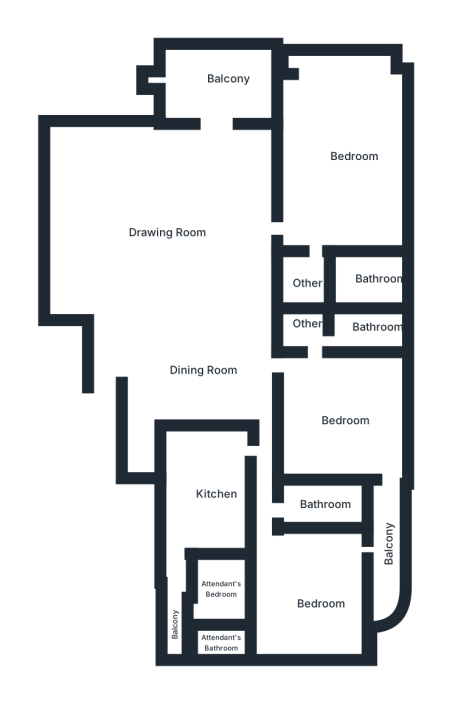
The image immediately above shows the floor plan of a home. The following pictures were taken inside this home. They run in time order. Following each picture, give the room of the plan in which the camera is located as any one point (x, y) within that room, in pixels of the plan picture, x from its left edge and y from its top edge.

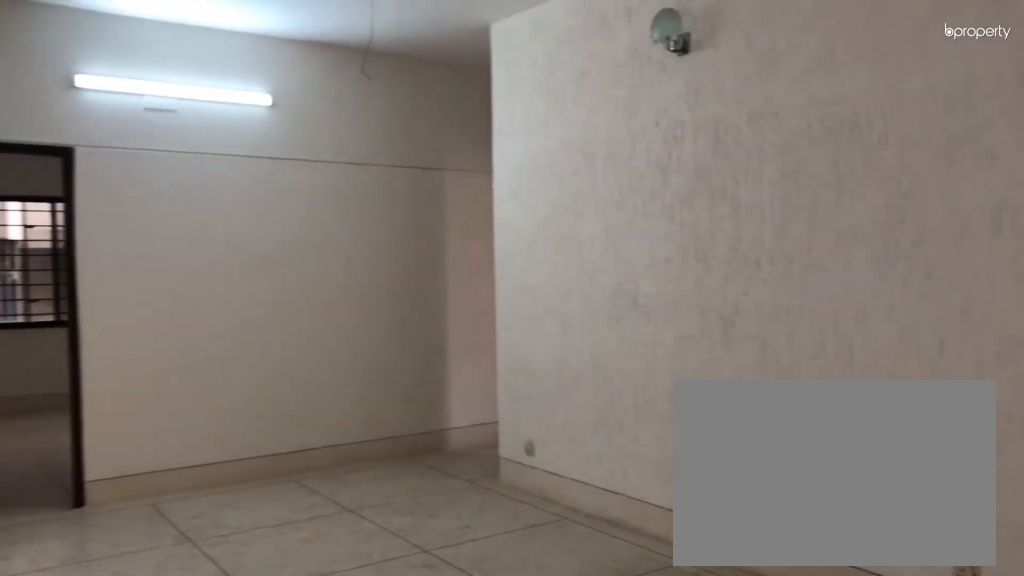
(192, 383)
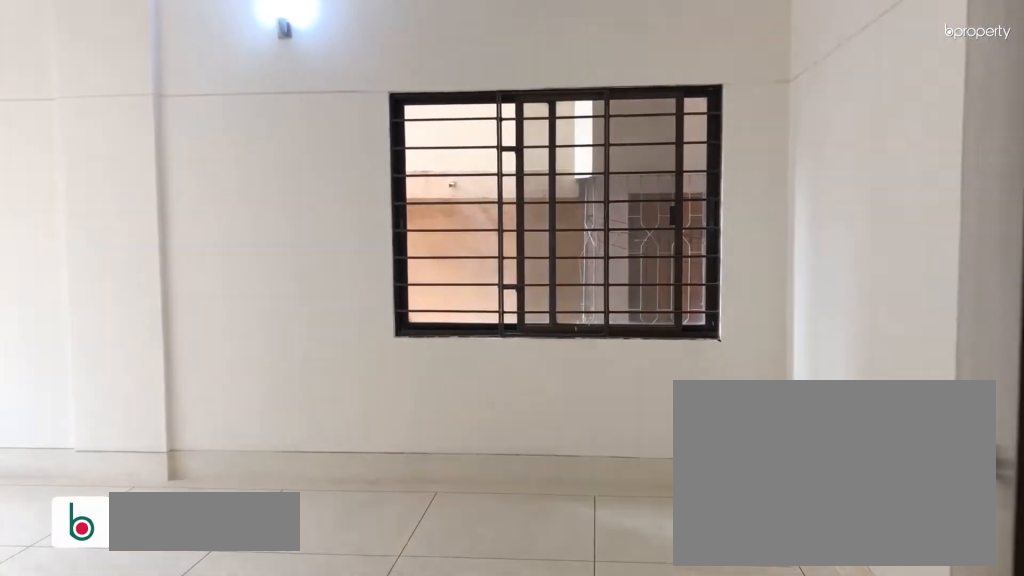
(339, 142)
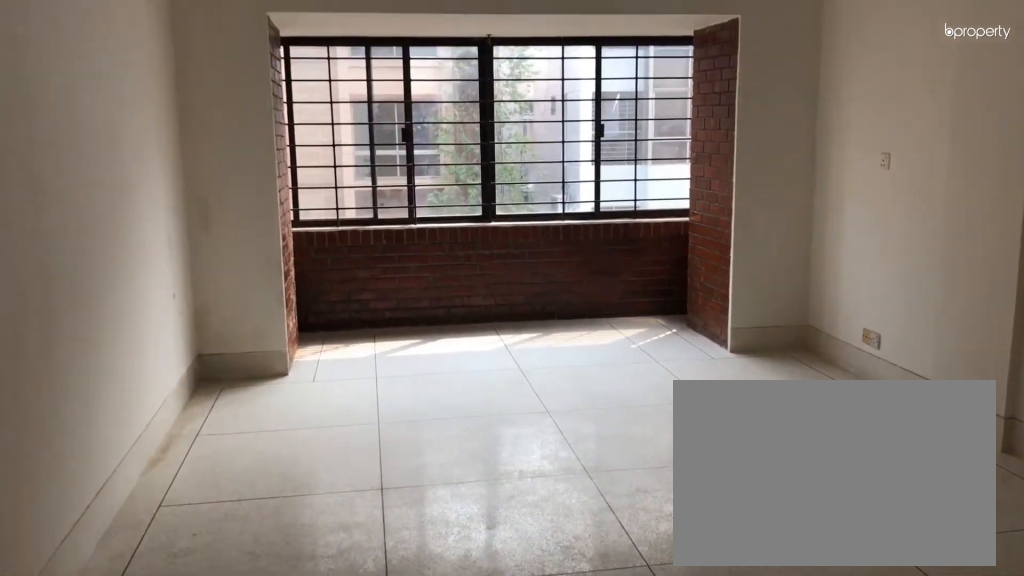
(339, 142)
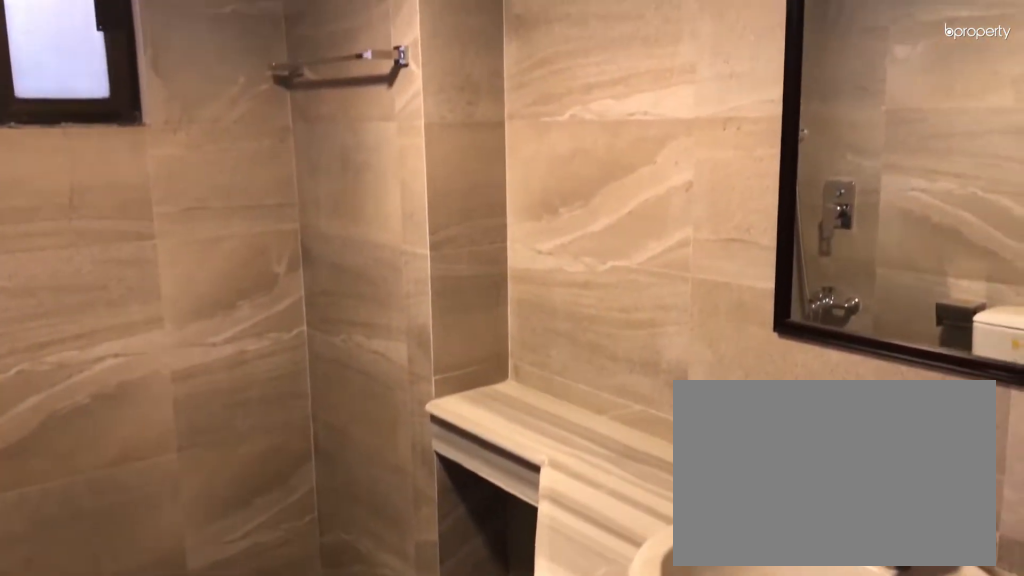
(344, 279)
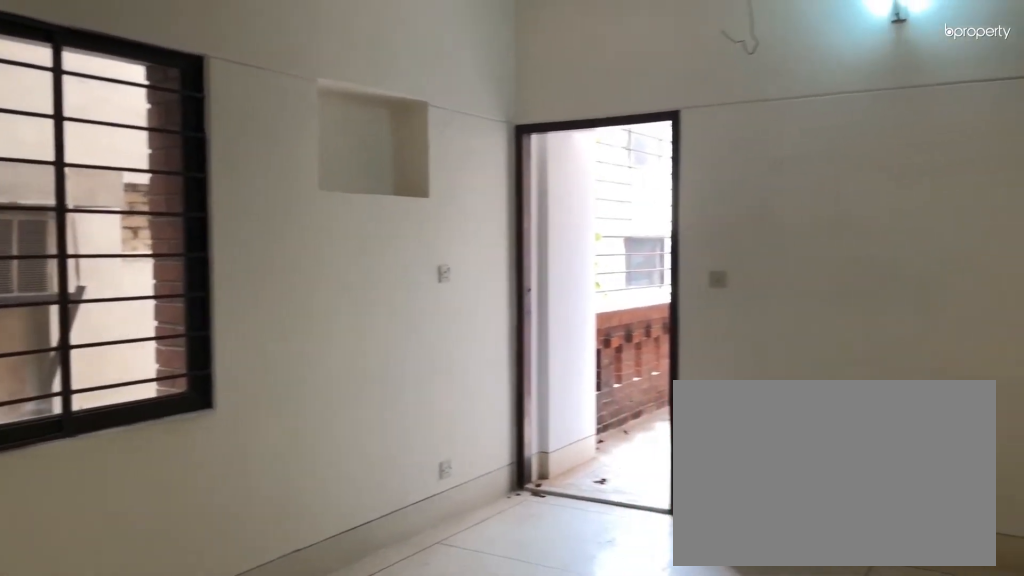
(347, 418)
